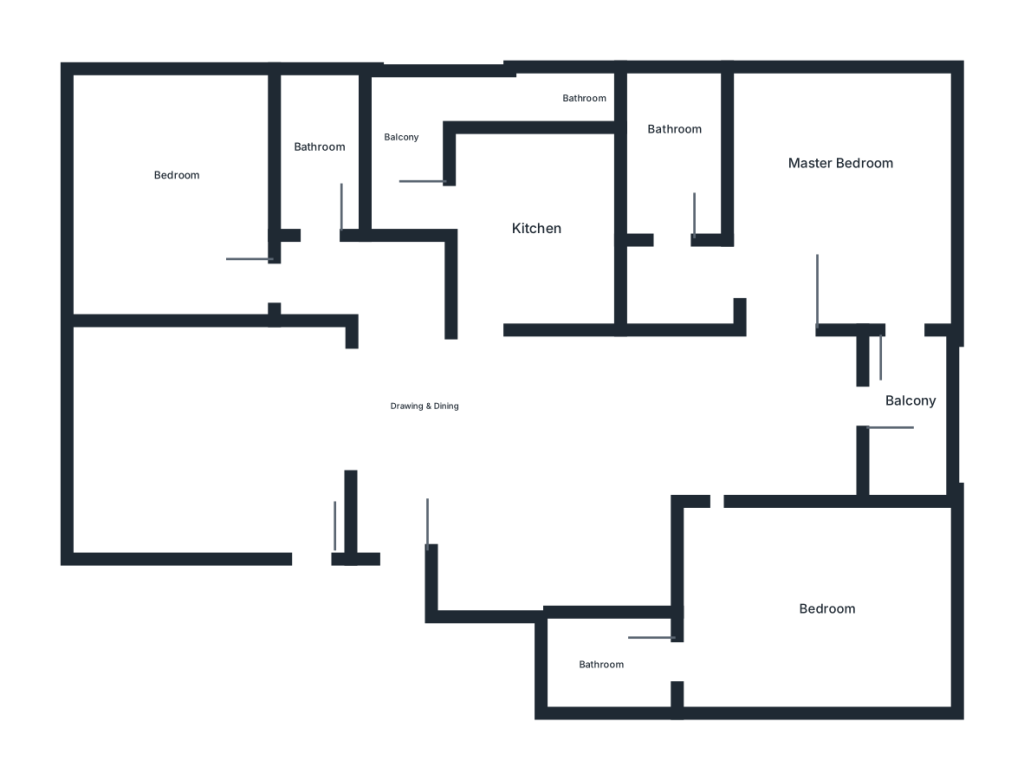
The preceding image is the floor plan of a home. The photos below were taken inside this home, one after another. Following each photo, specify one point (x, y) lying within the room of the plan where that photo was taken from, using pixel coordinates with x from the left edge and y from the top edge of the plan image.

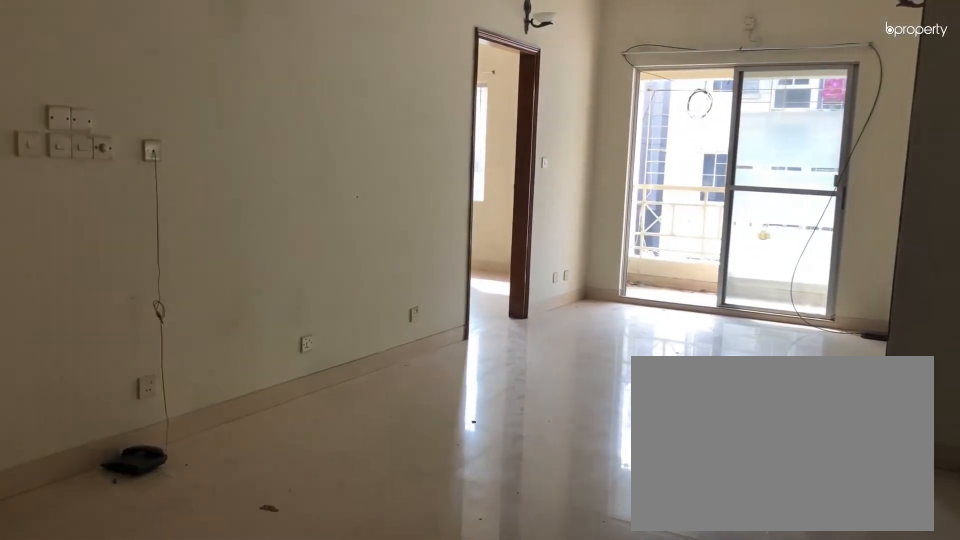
(500, 463)
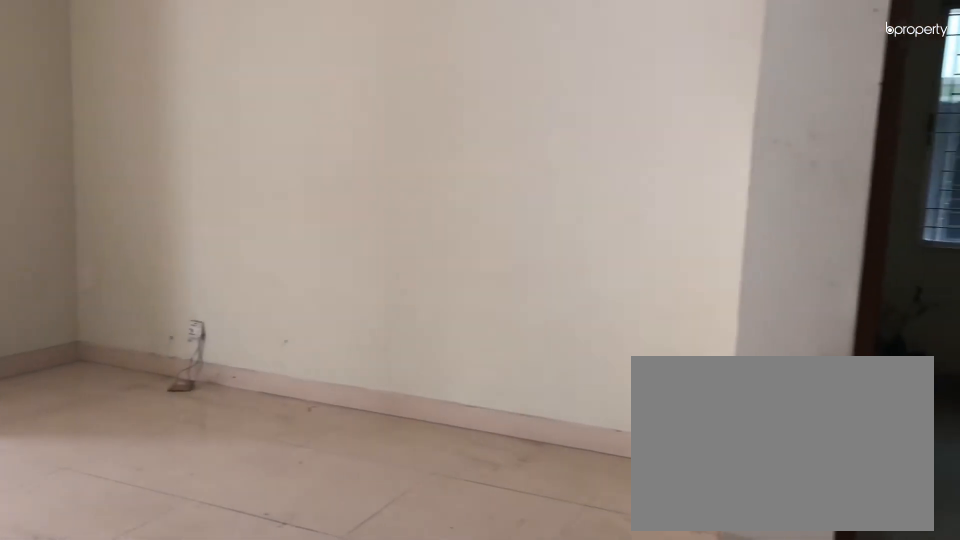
(500, 463)
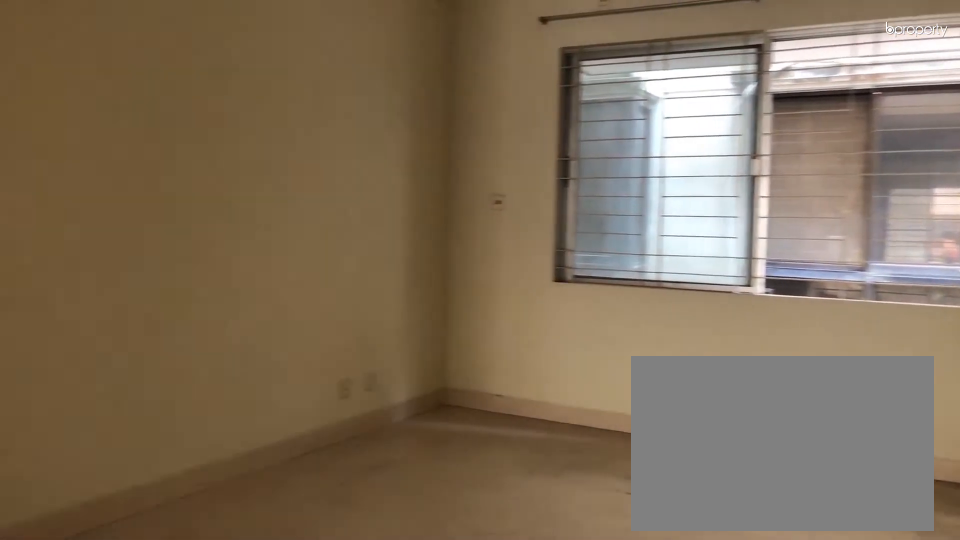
(193, 428)
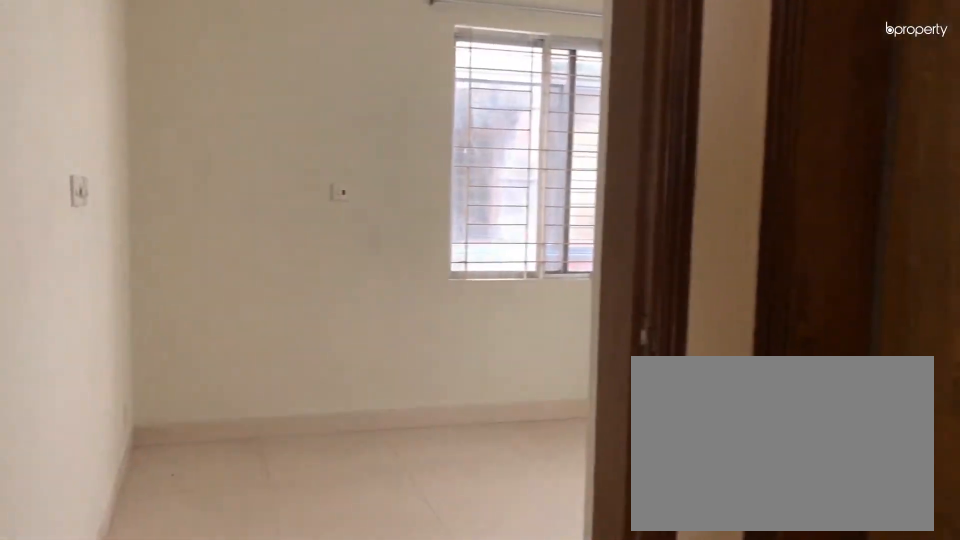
(292, 279)
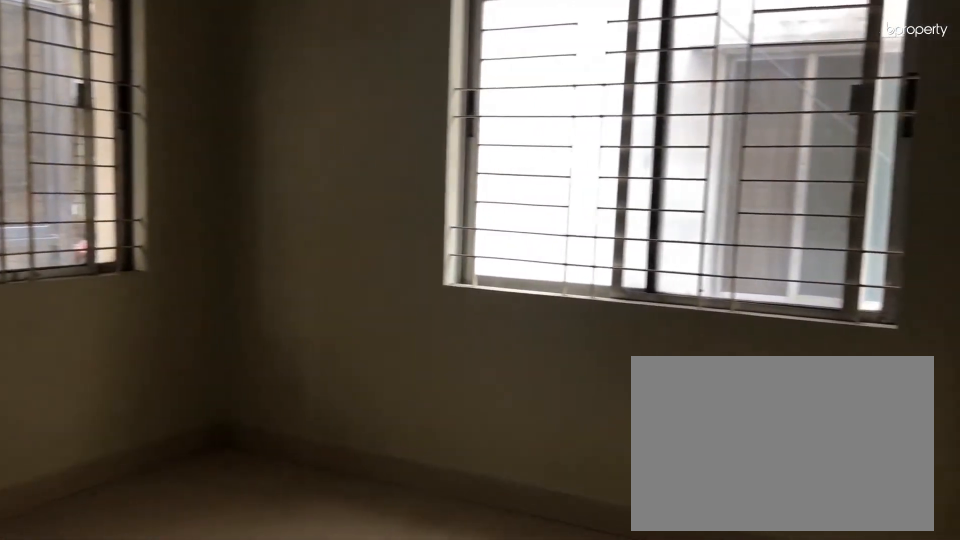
(189, 186)
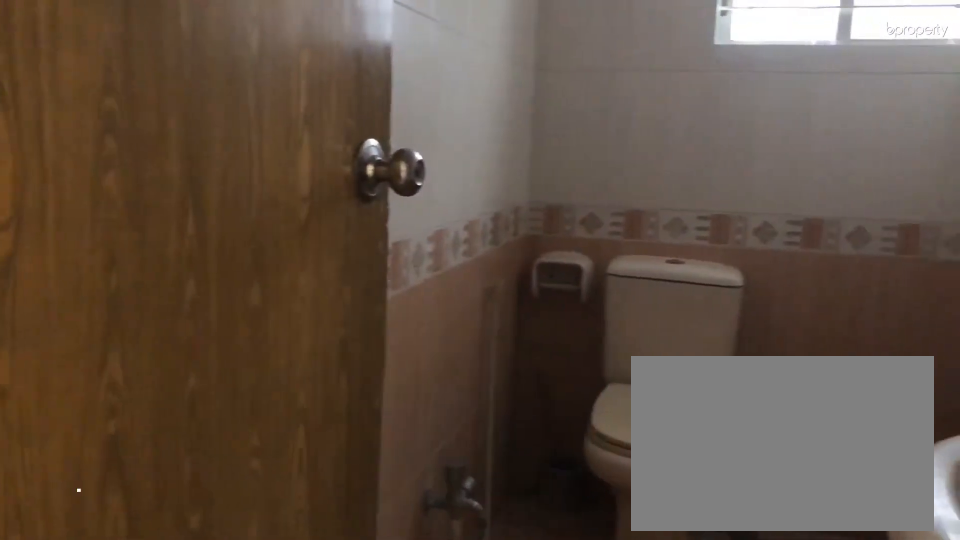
(328, 146)
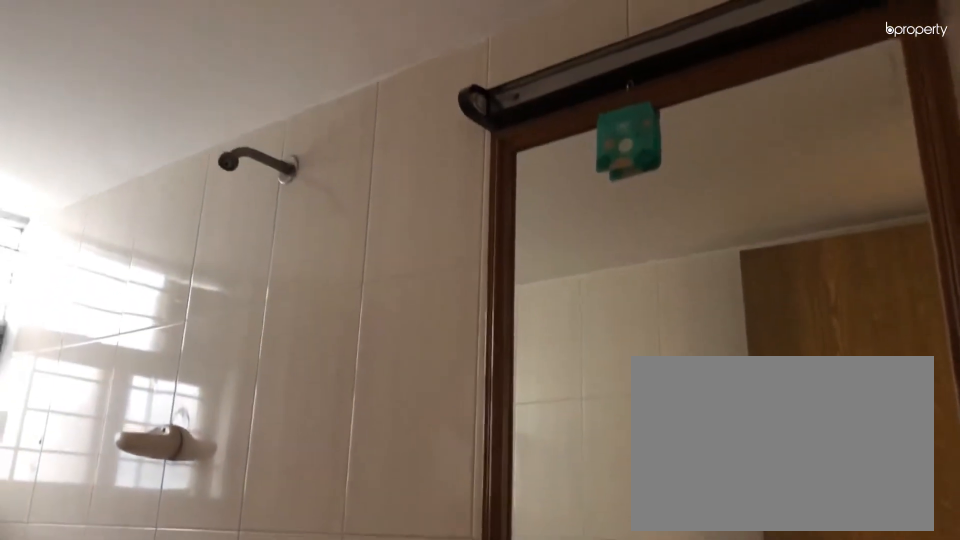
(328, 146)
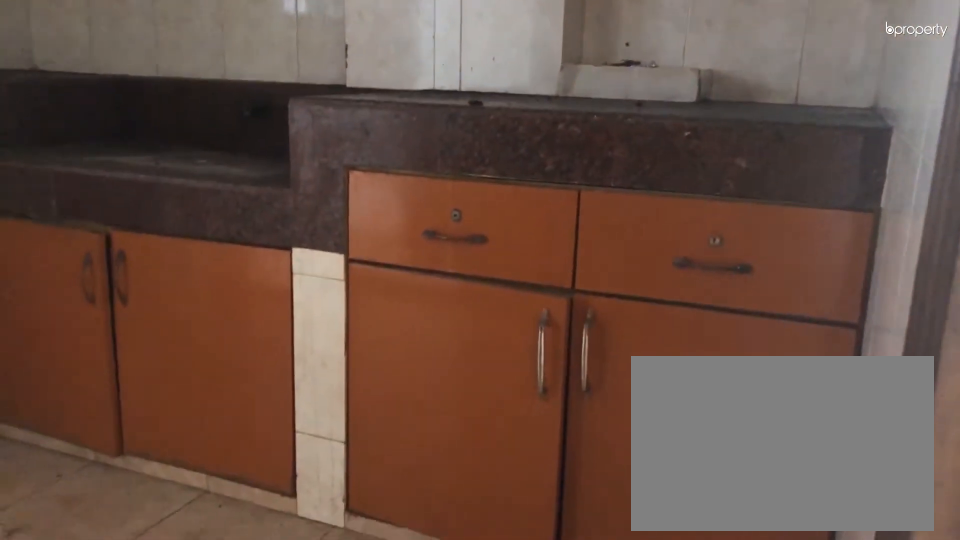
(547, 228)
